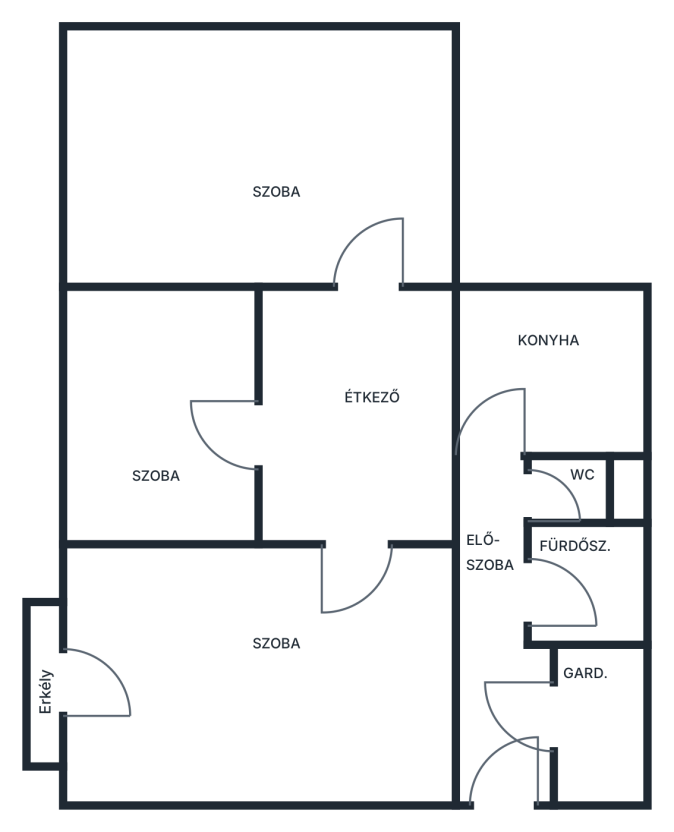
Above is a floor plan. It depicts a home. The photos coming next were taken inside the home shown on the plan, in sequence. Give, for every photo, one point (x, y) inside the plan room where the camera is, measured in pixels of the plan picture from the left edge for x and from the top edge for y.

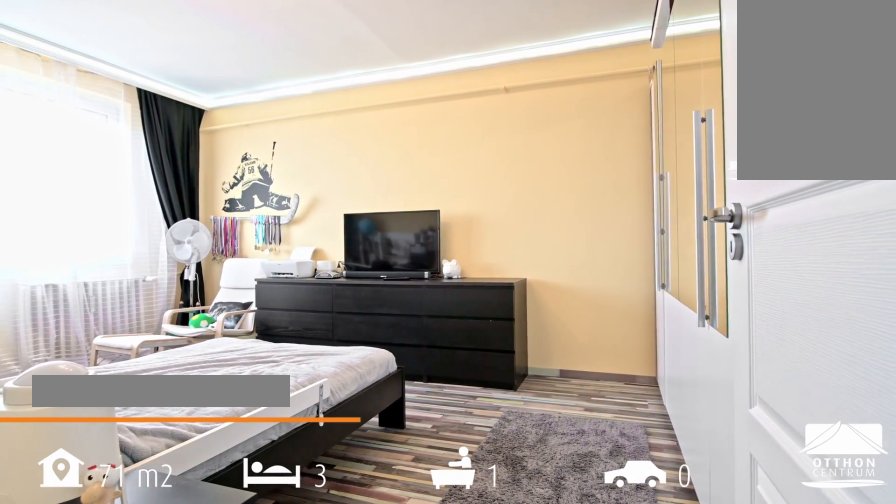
(253, 149)
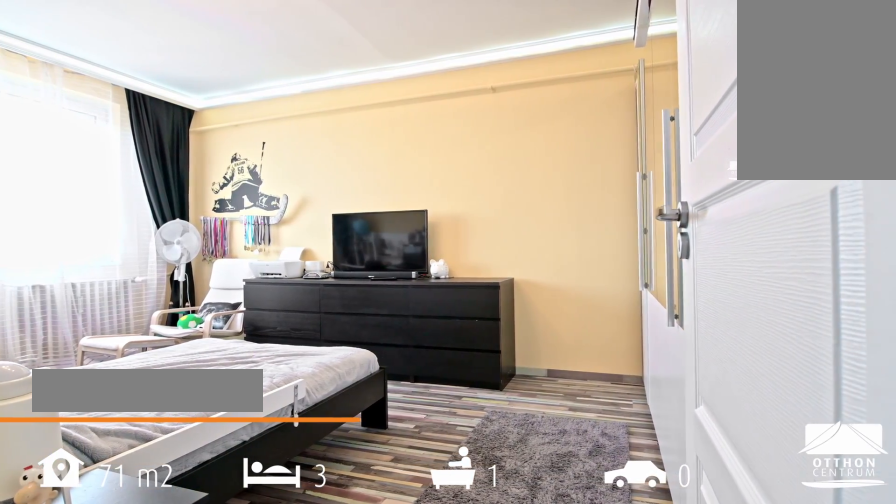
(253, 149)
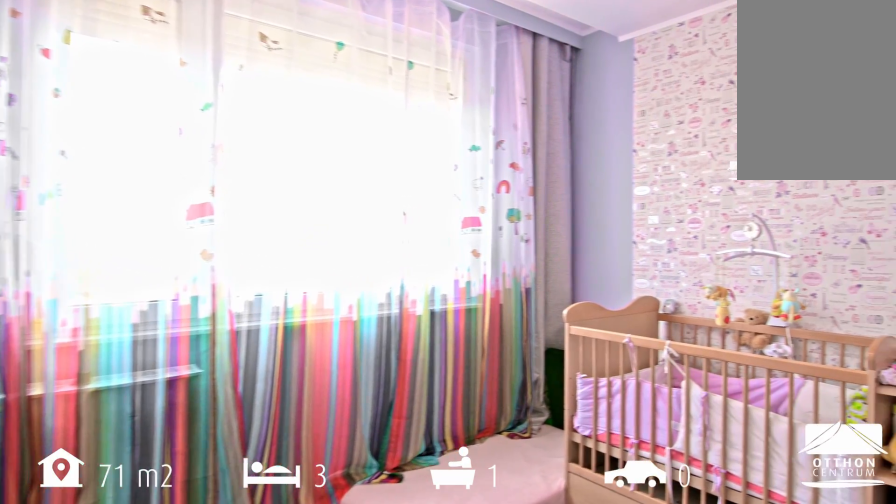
(154, 410)
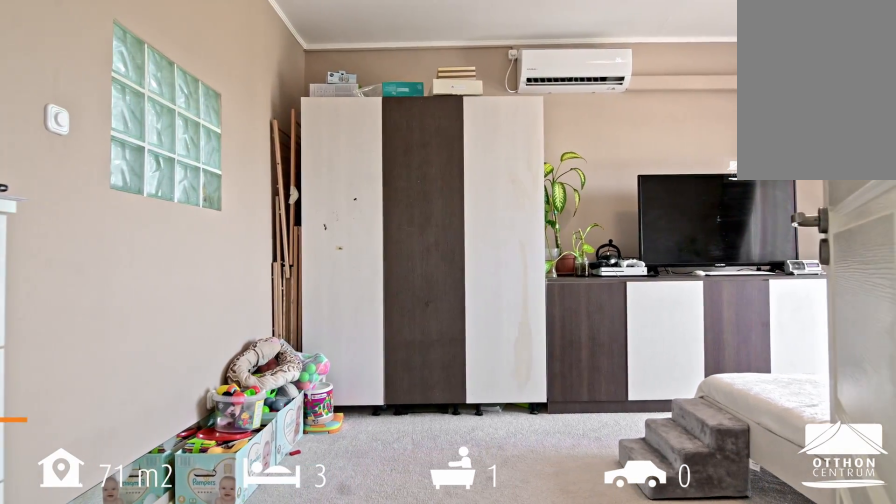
(274, 684)
